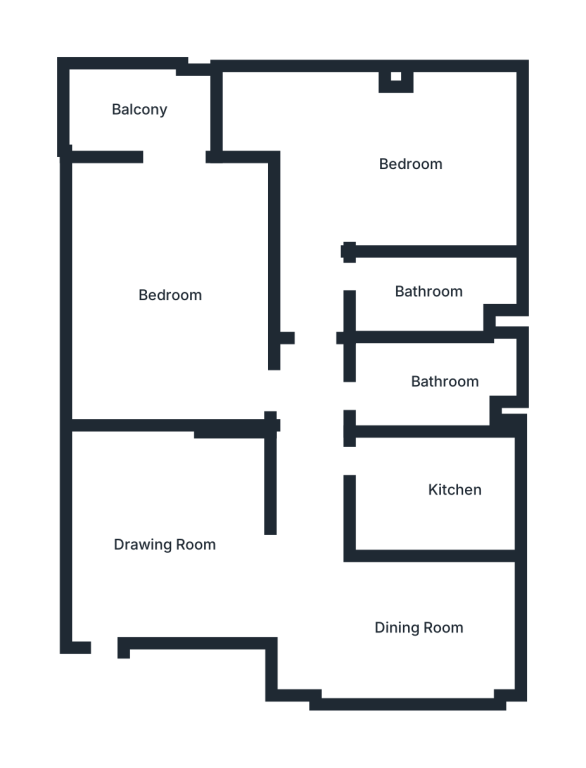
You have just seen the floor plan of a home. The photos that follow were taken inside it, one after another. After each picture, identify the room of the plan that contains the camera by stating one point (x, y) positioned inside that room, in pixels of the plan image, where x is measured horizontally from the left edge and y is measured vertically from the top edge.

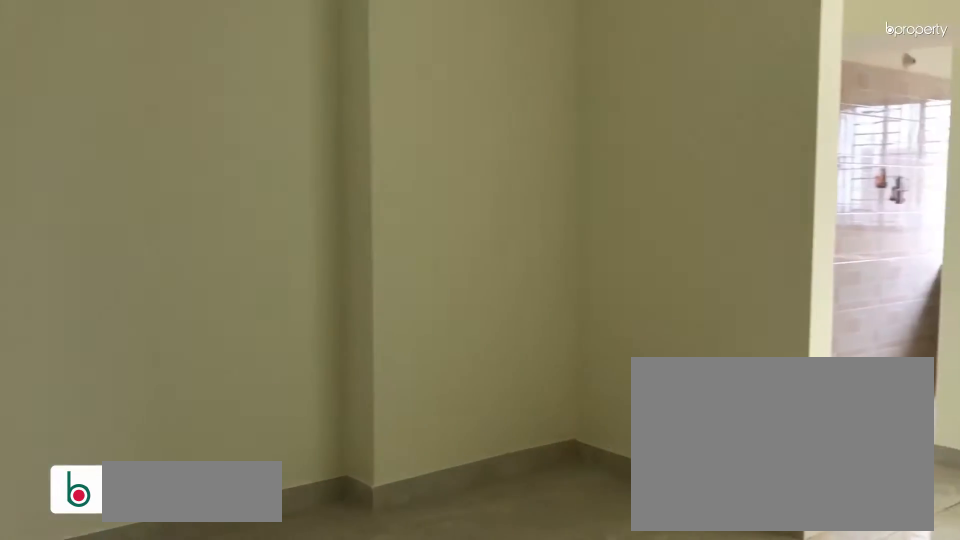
(155, 550)
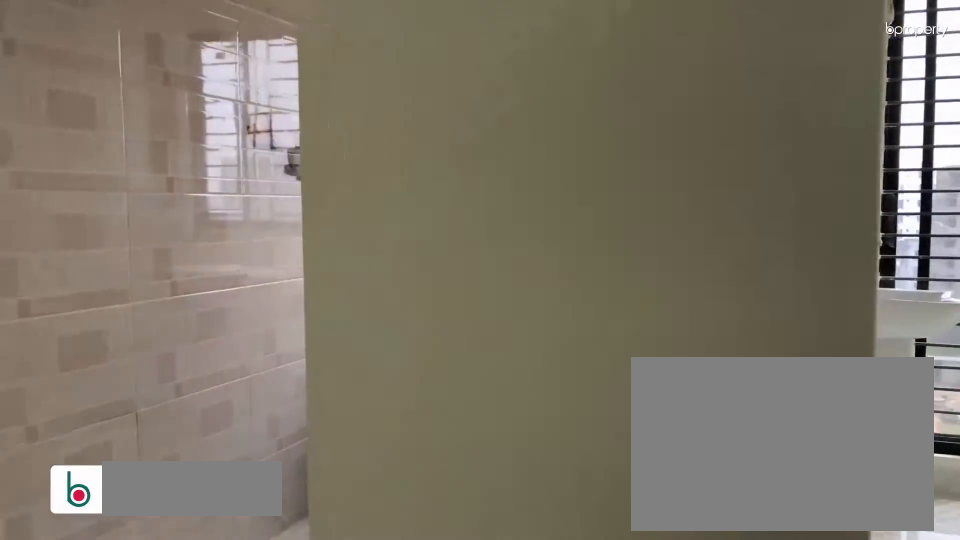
(425, 637)
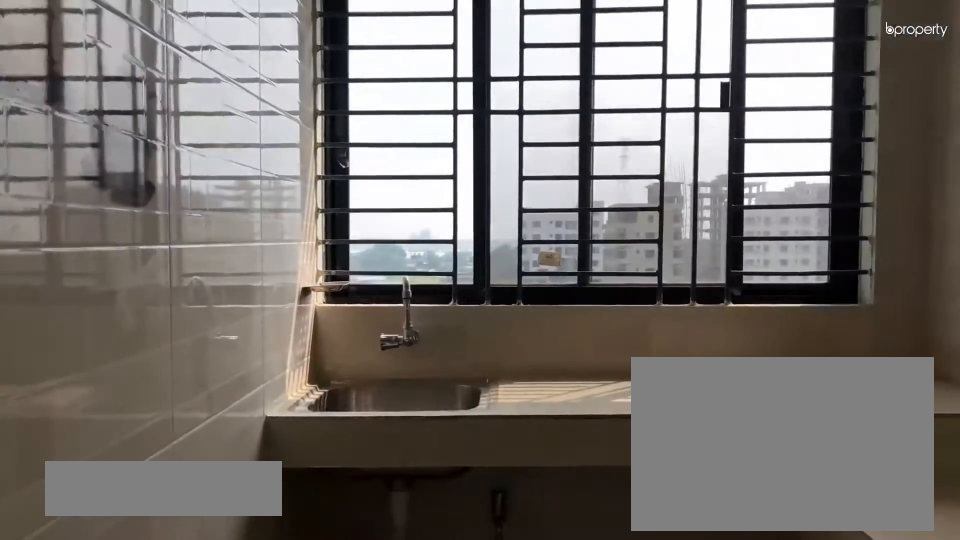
(439, 491)
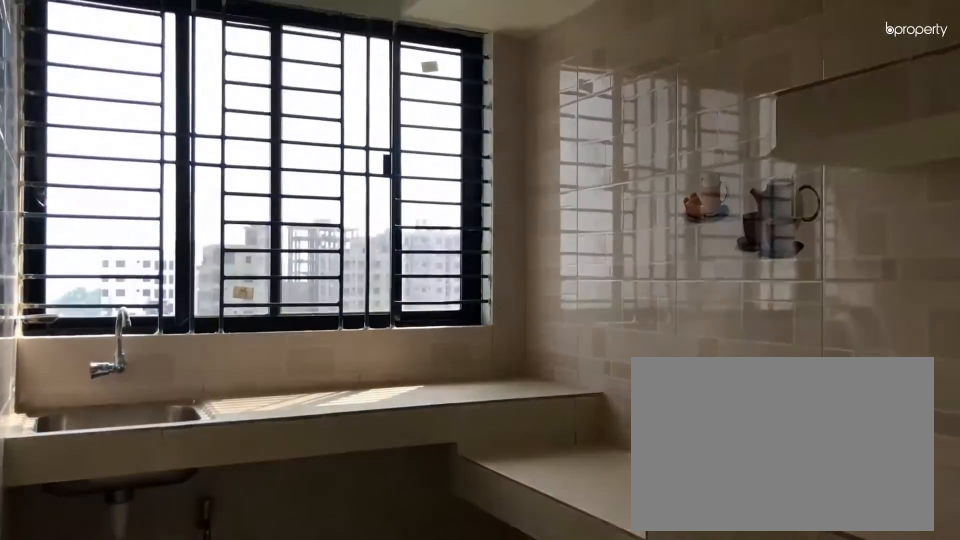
(432, 486)
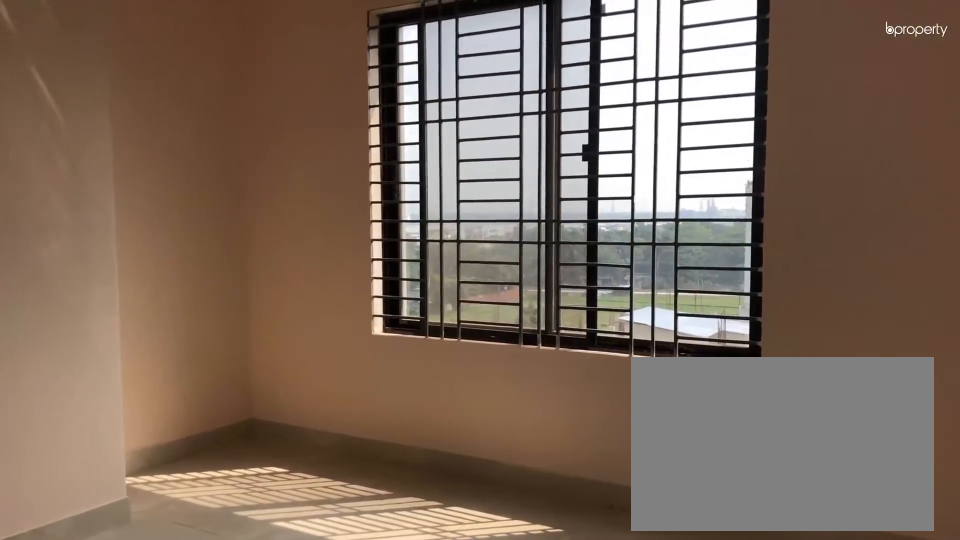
(397, 165)
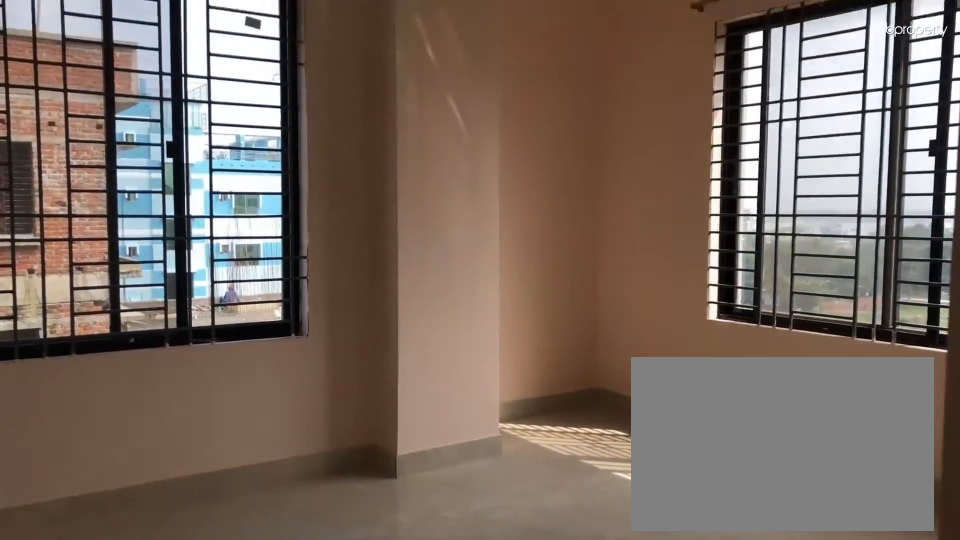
(384, 166)
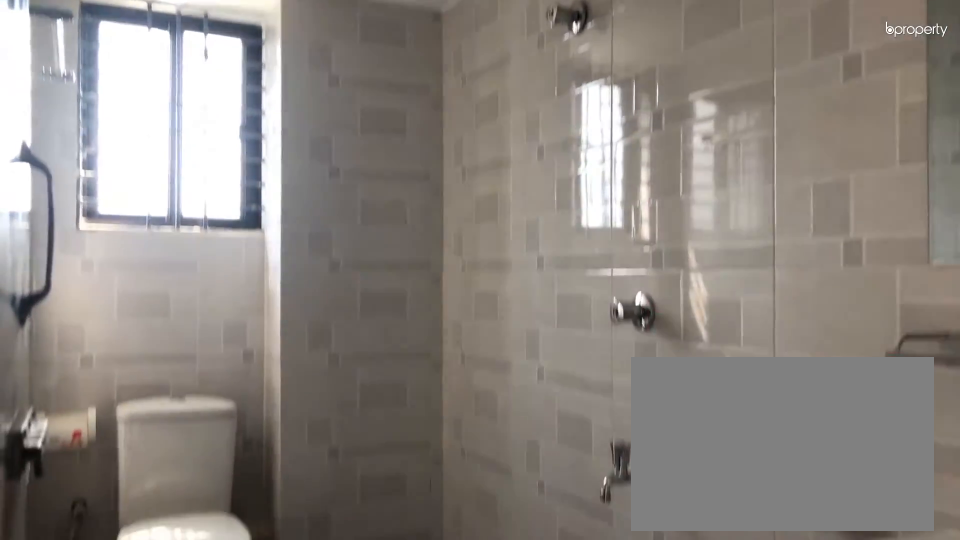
(419, 283)
